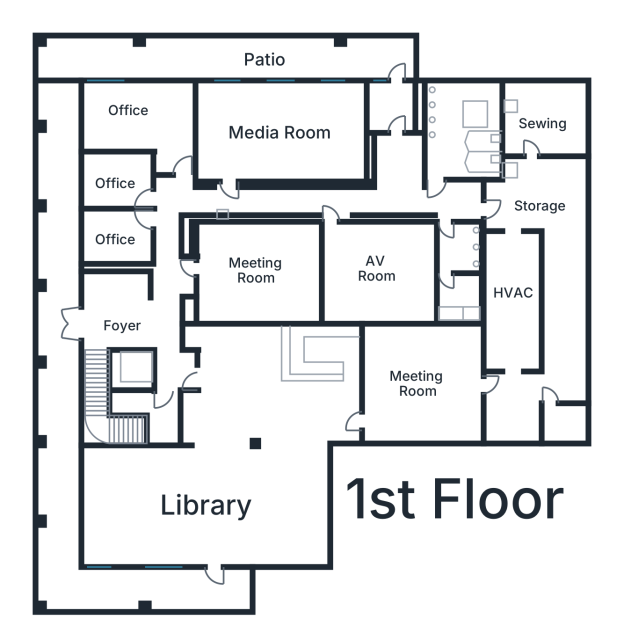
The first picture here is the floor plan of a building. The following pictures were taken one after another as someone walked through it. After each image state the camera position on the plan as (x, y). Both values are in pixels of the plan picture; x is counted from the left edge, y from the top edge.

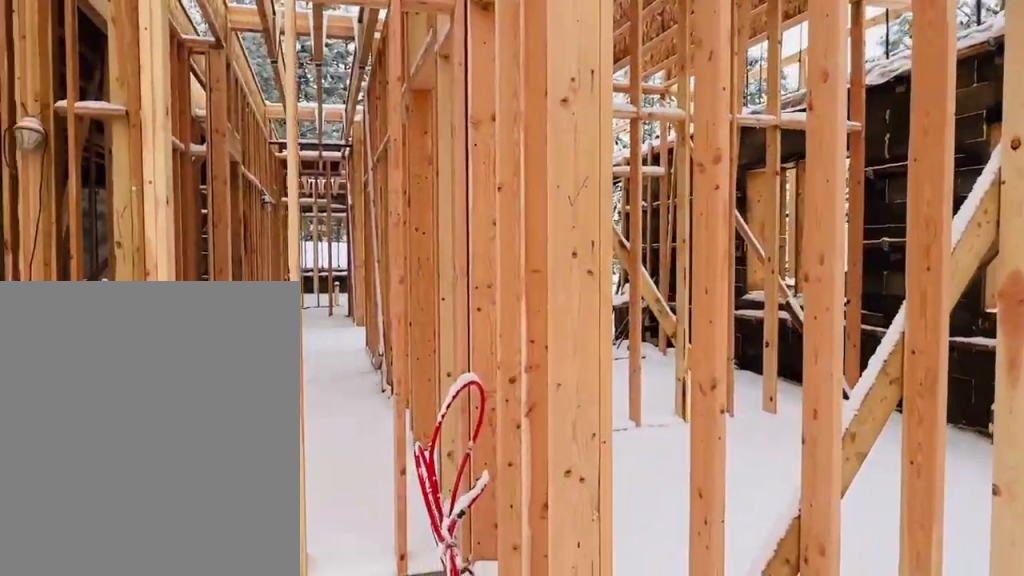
(148, 113)
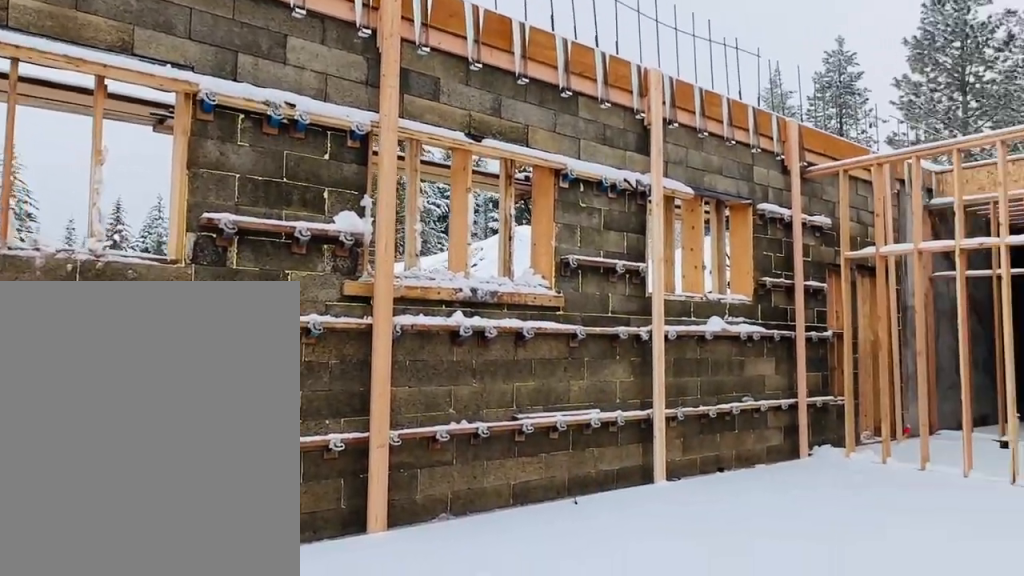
(237, 150)
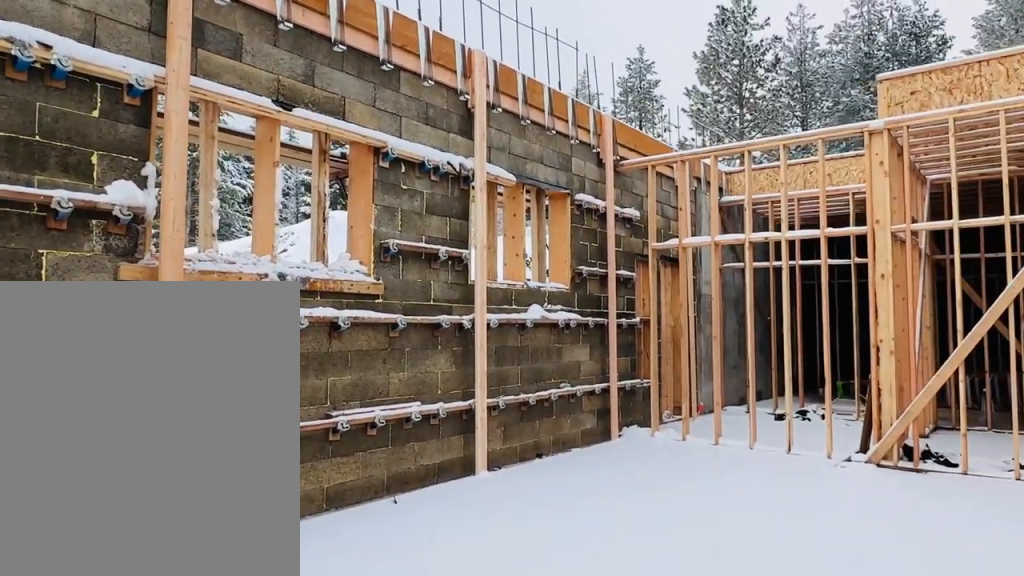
(242, 137)
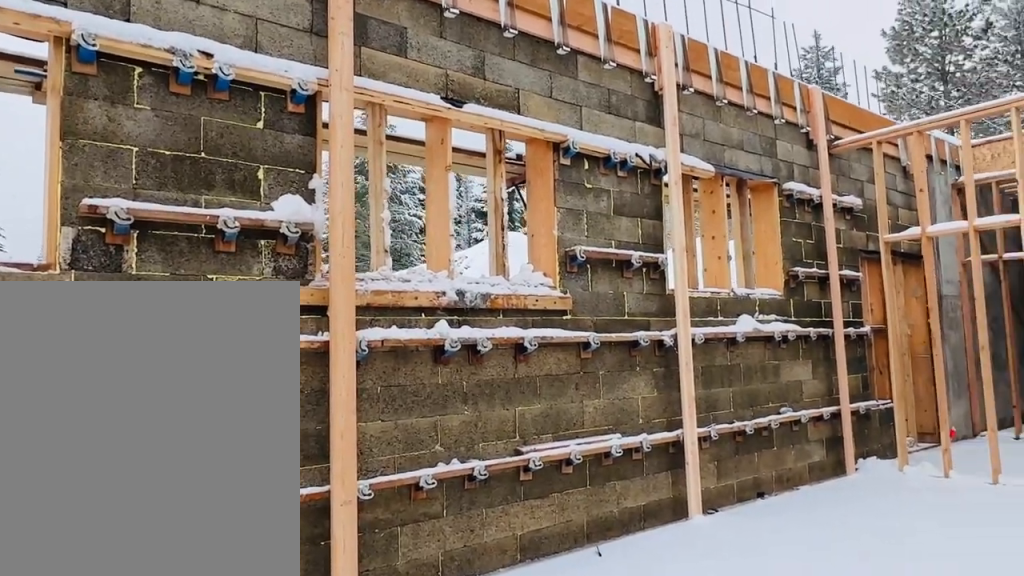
(243, 131)
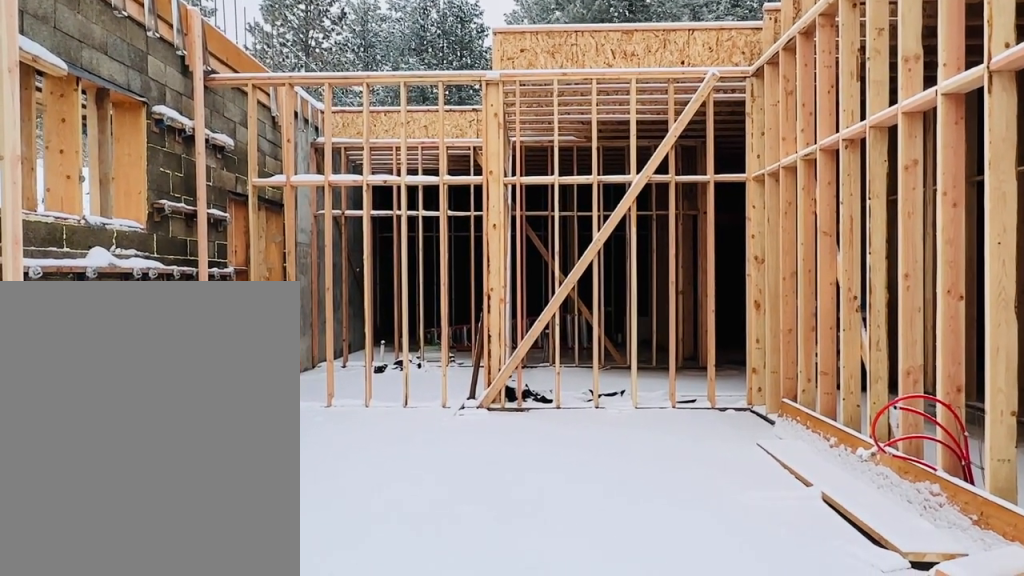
(243, 129)
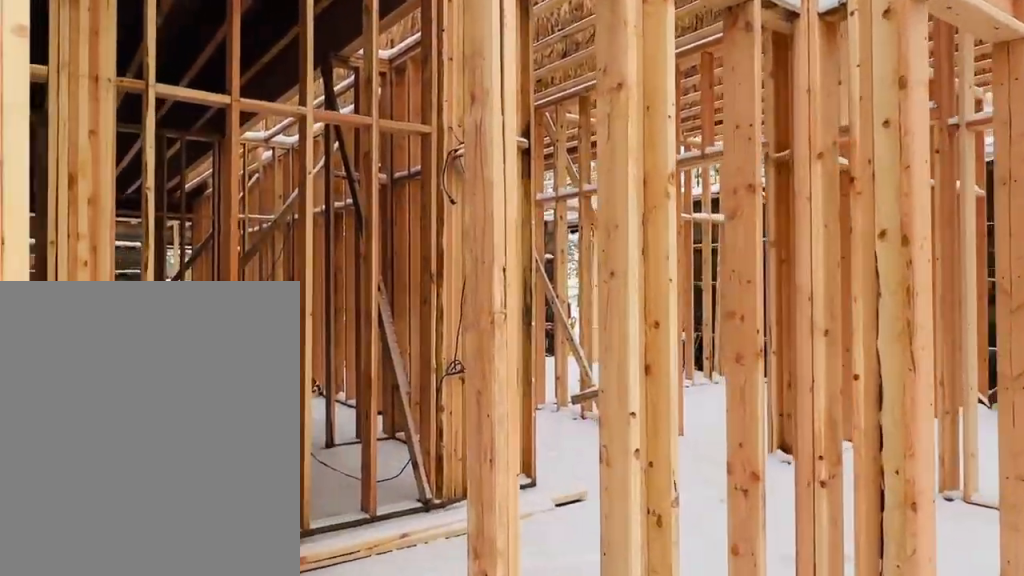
(237, 156)
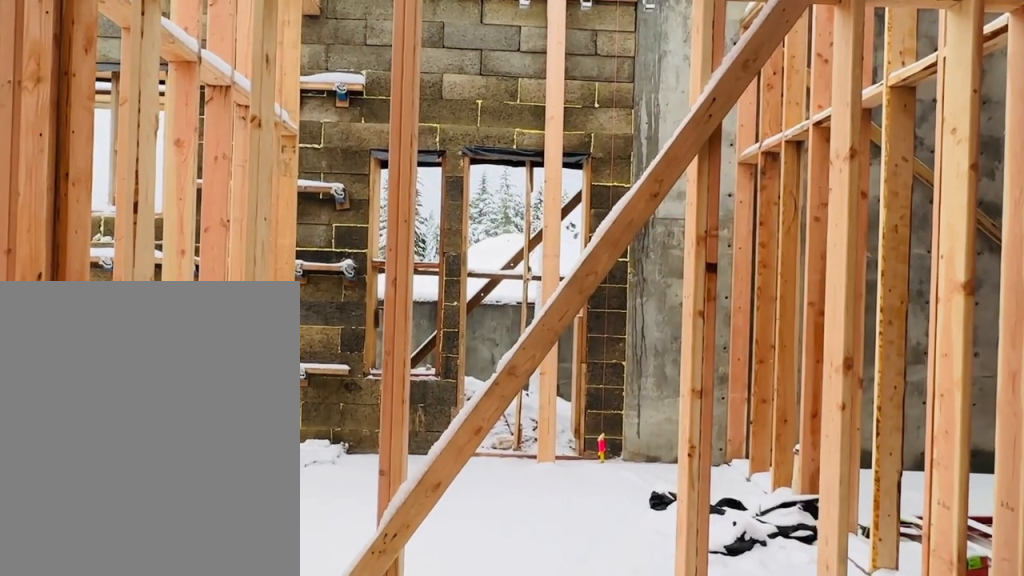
(396, 174)
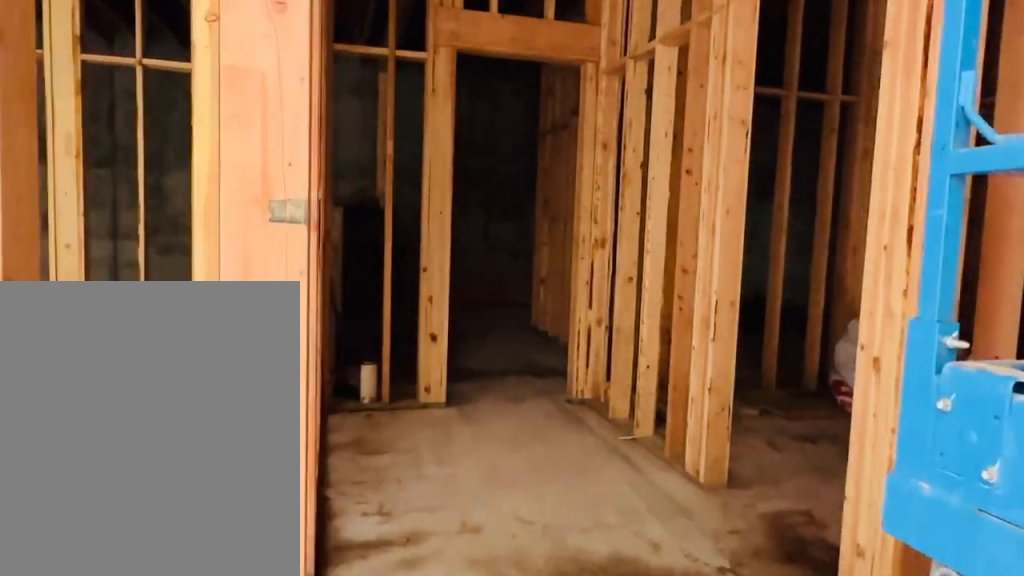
(413, 177)
